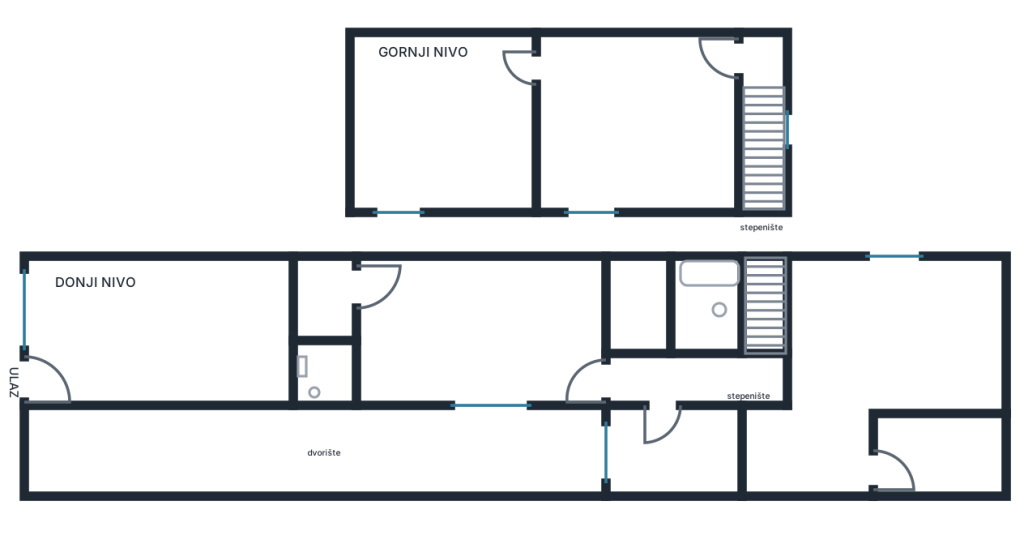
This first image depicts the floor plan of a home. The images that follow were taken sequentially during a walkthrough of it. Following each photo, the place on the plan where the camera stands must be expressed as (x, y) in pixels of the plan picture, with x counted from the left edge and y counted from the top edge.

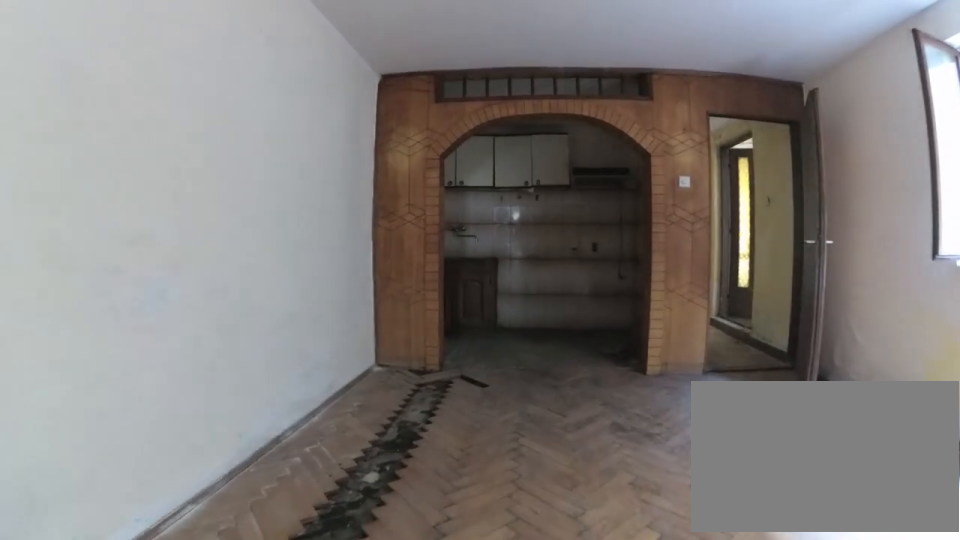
(411, 289)
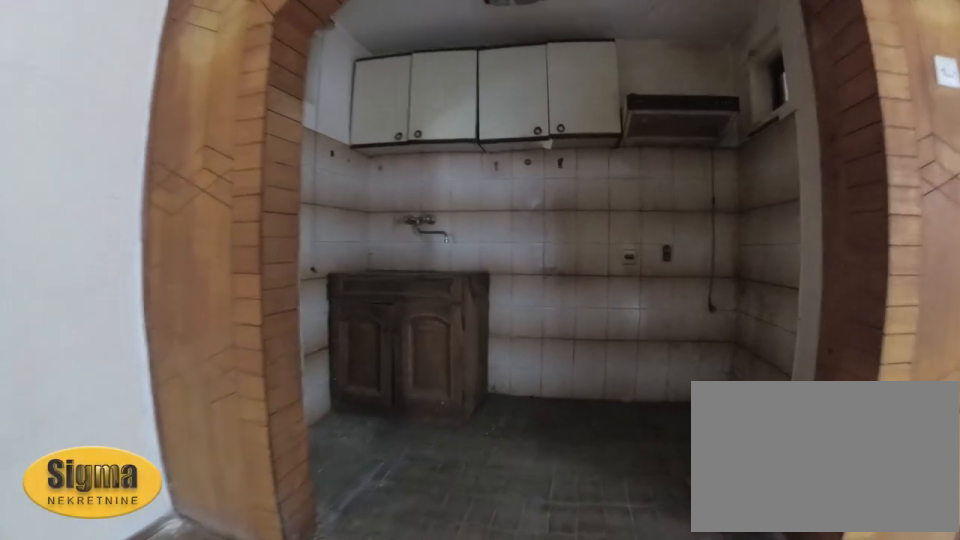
(515, 289)
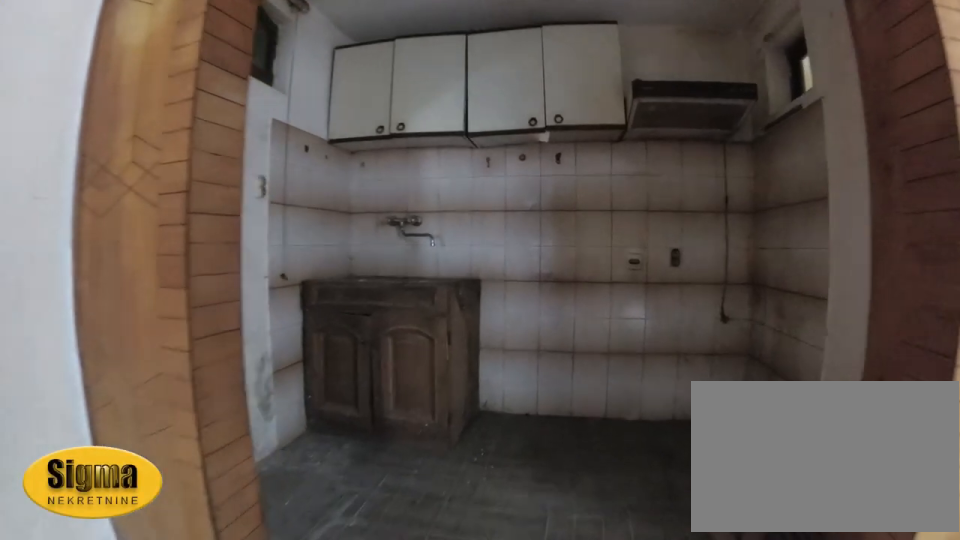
(527, 289)
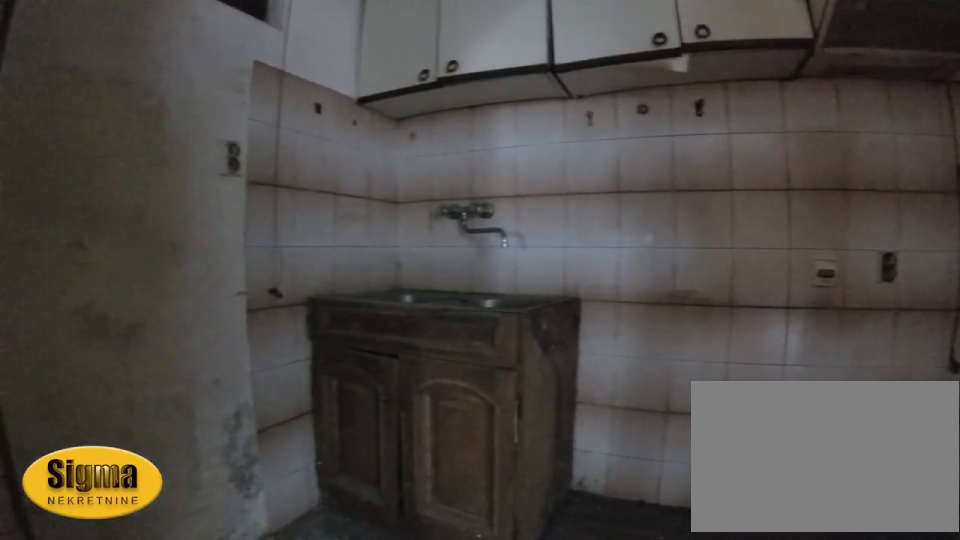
(585, 283)
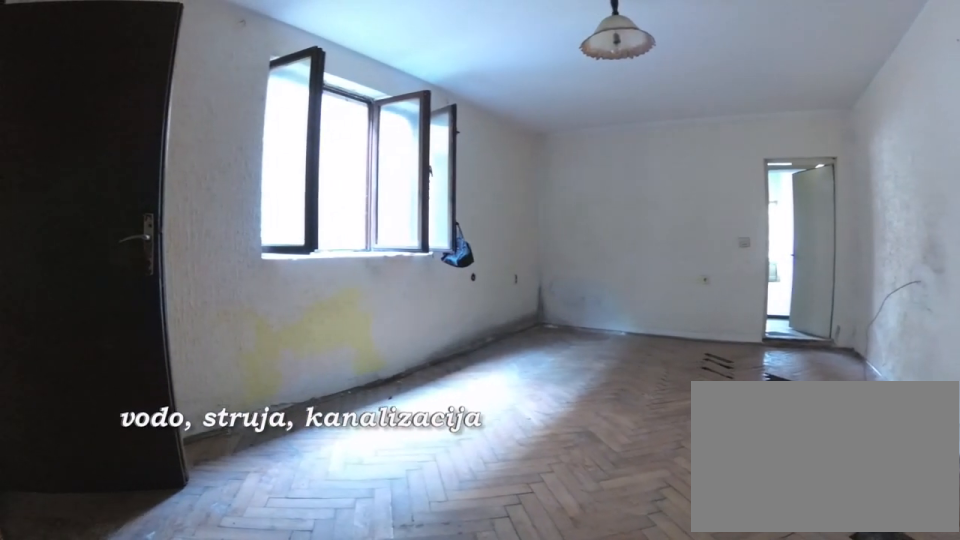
(606, 282)
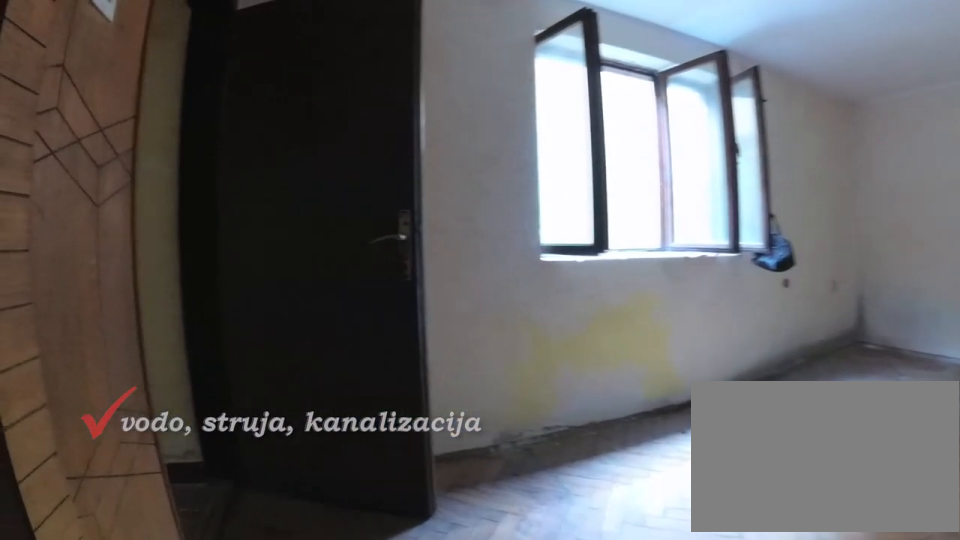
(585, 262)
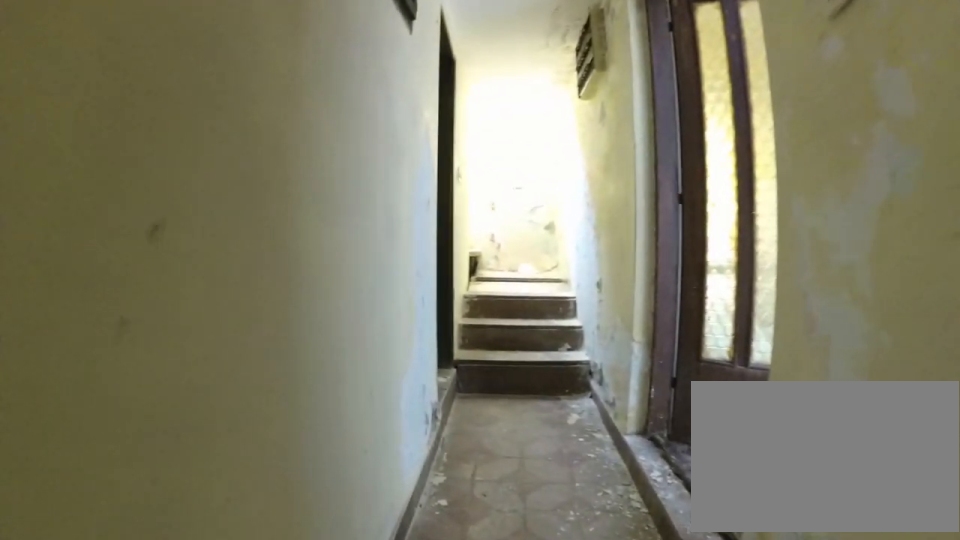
(593, 369)
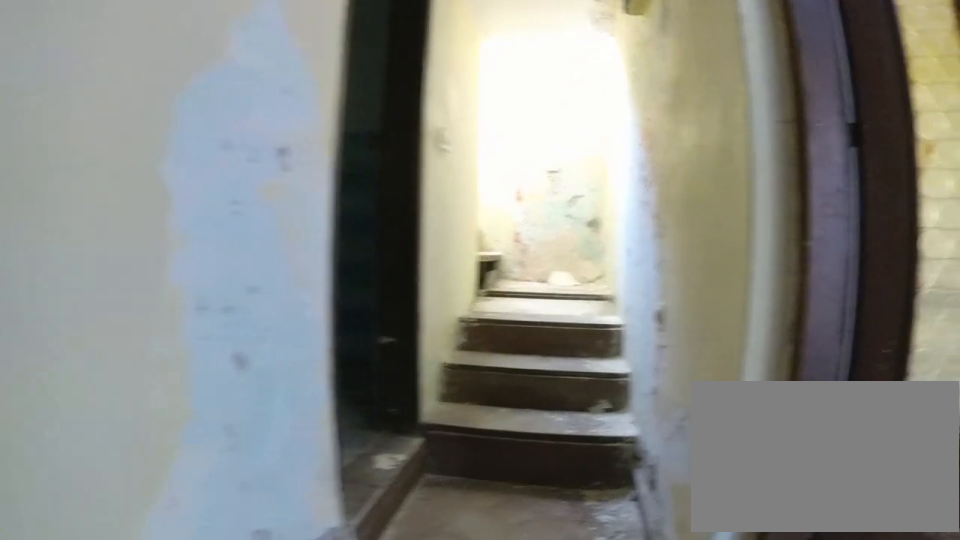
(638, 368)
